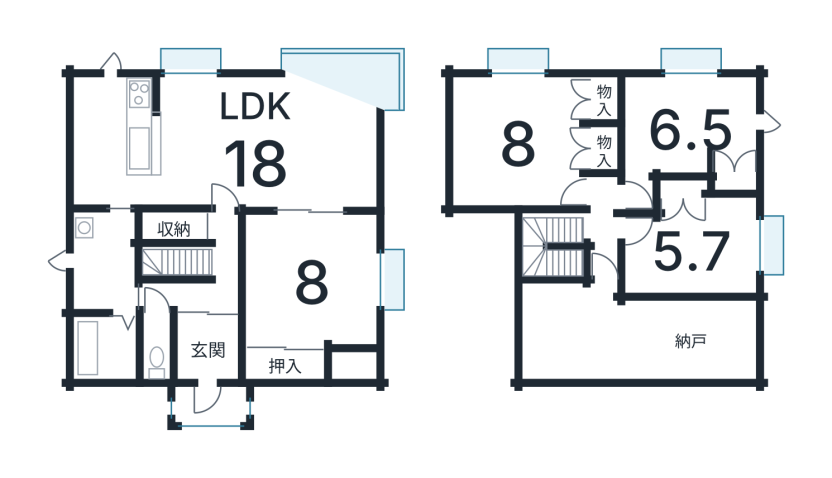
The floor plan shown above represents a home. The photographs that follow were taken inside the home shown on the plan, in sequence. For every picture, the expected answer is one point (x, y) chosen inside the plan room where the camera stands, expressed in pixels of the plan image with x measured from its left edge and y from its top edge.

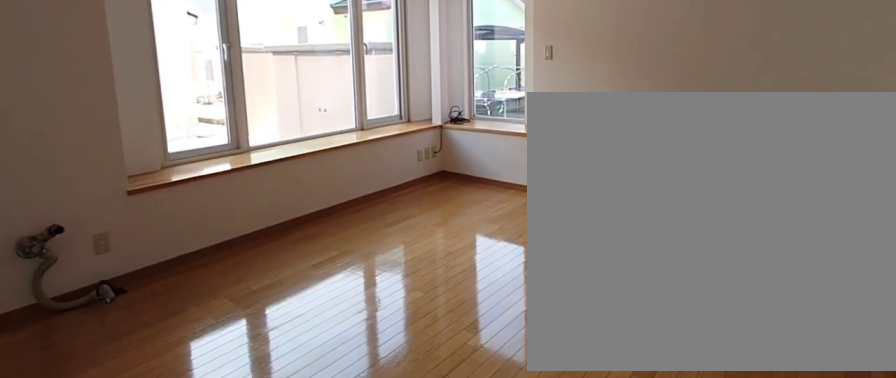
(266, 142)
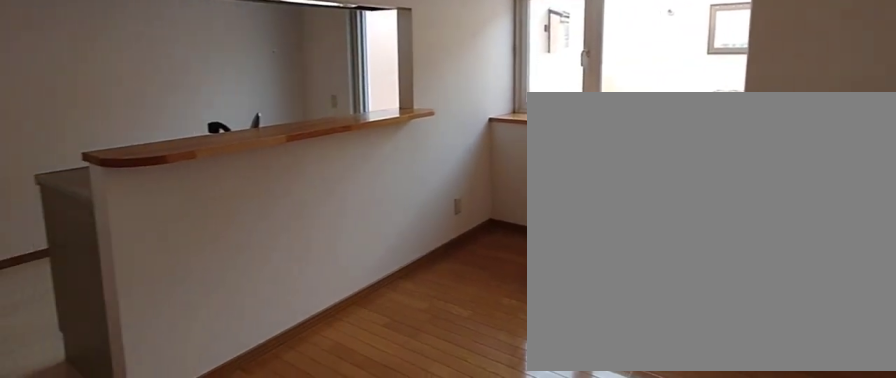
(266, 142)
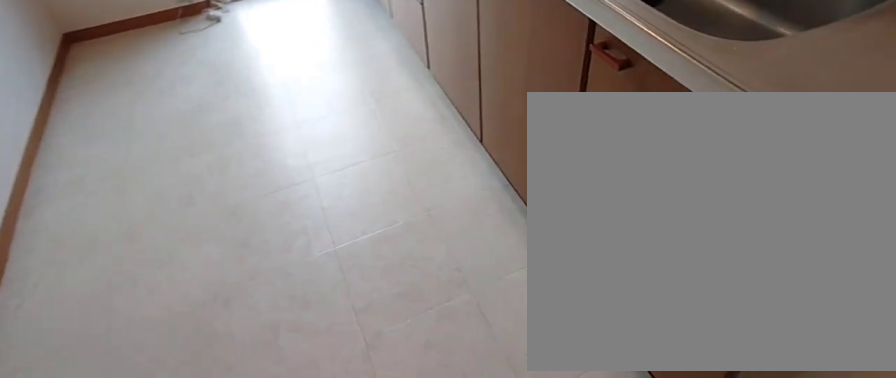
(102, 142)
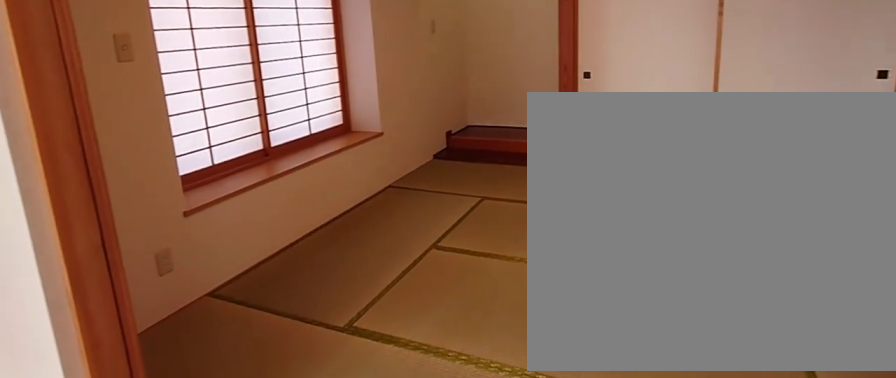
(312, 286)
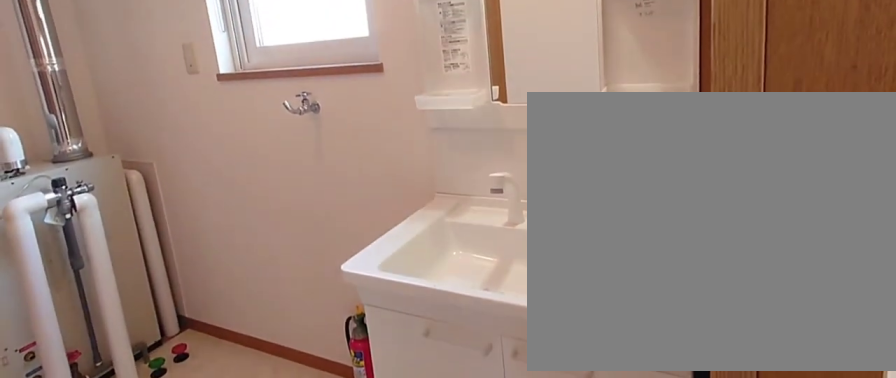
(100, 272)
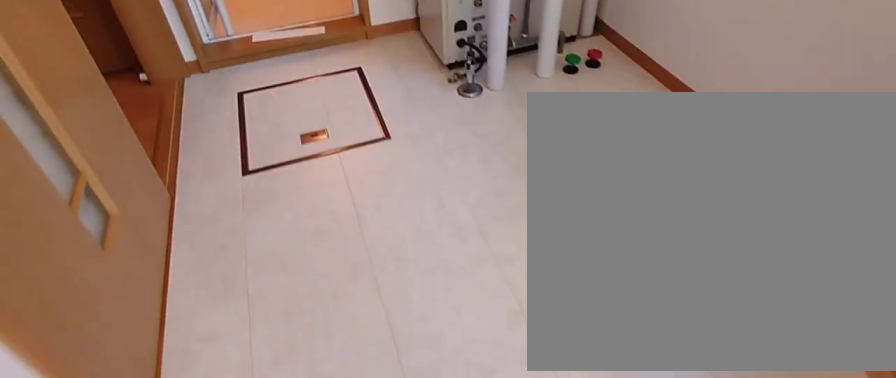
(100, 272)
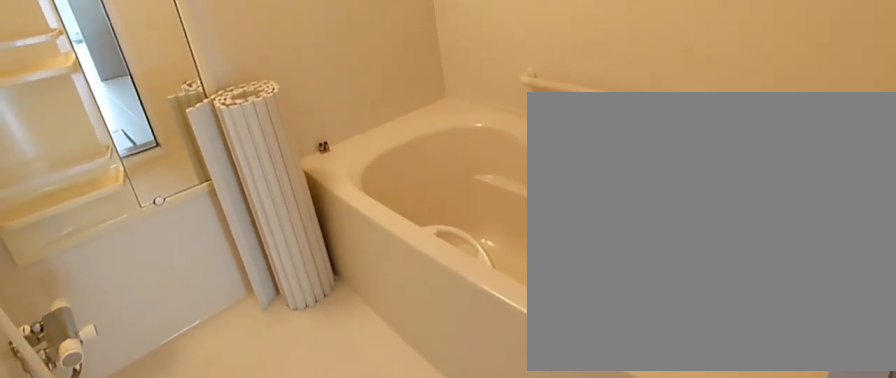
(103, 353)
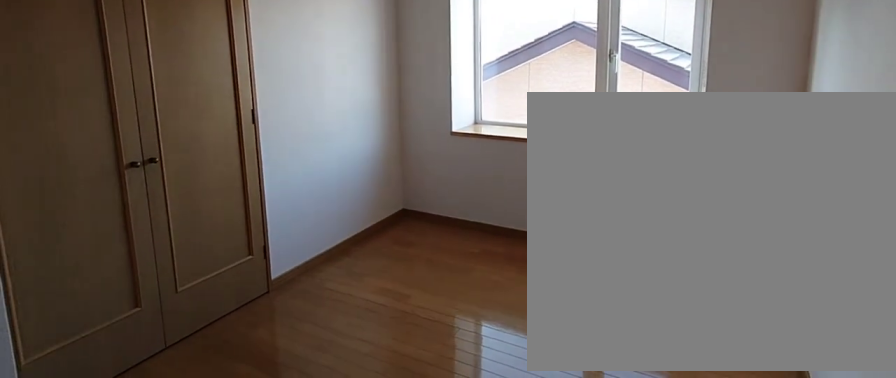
(690, 259)
